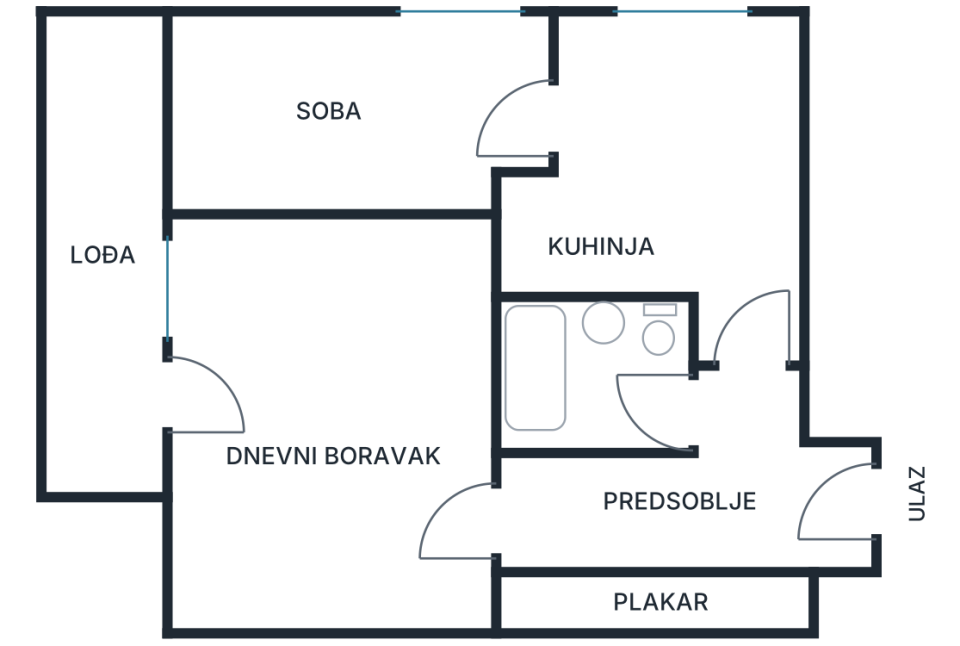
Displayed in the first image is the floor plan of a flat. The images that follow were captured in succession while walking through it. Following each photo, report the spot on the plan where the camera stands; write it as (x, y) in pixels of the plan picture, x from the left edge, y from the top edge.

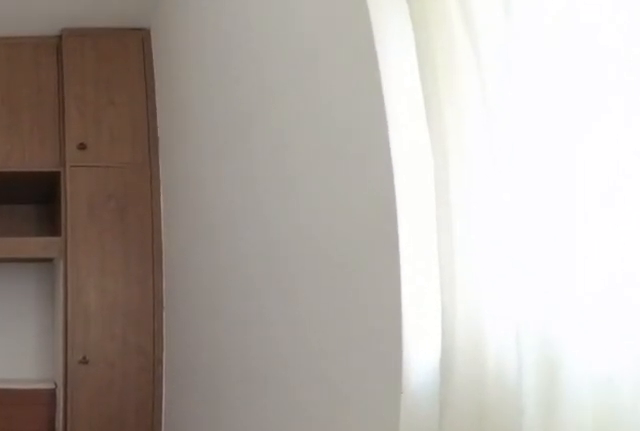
(524, 128)
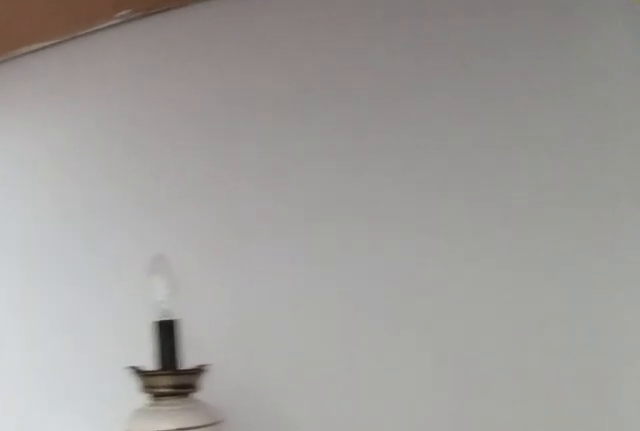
(249, 116)
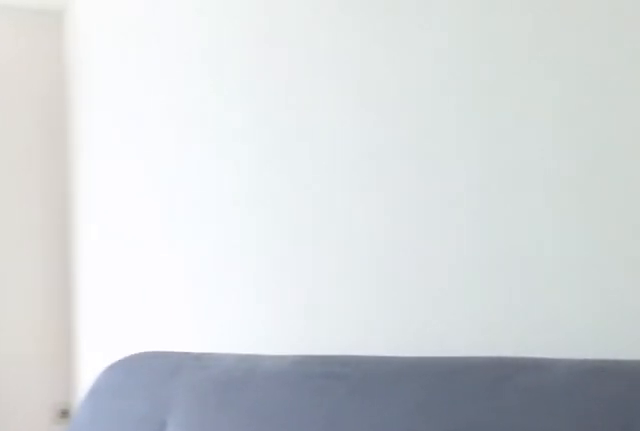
(212, 116)
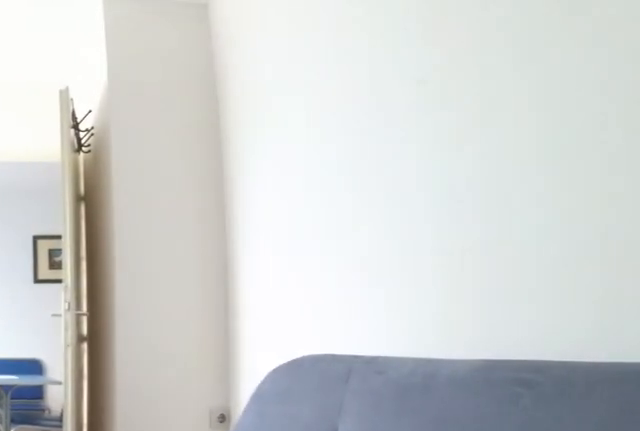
(207, 131)
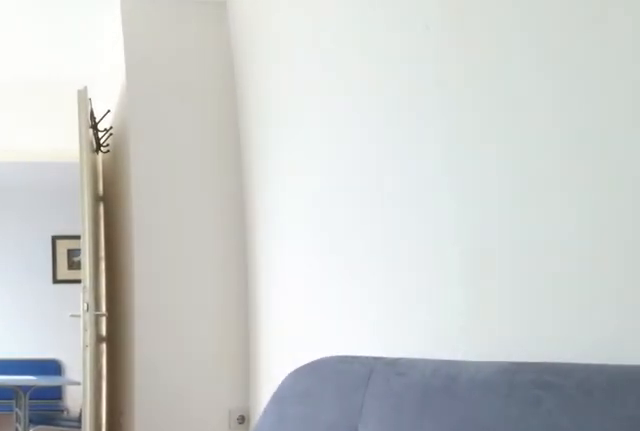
(207, 131)
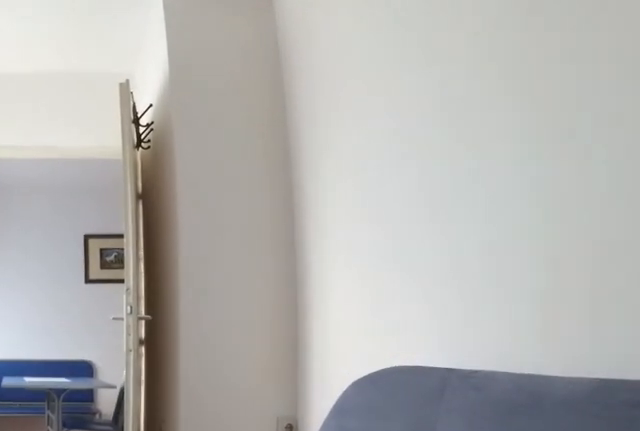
(212, 131)
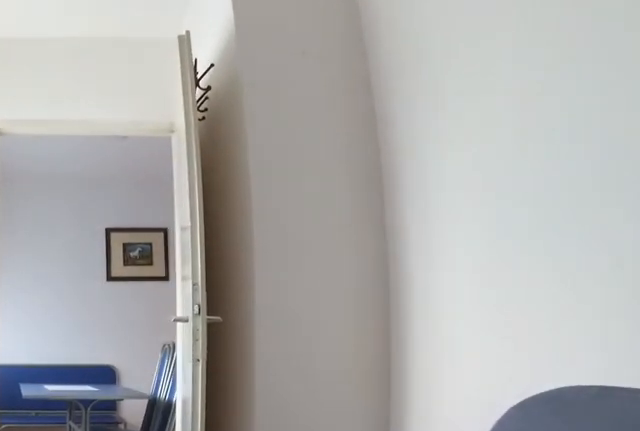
(264, 131)
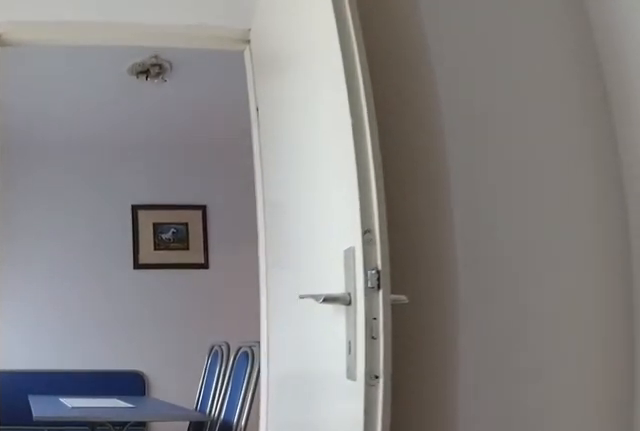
(352, 131)
